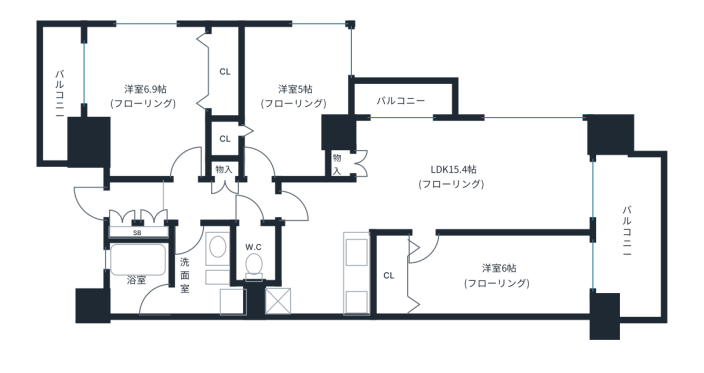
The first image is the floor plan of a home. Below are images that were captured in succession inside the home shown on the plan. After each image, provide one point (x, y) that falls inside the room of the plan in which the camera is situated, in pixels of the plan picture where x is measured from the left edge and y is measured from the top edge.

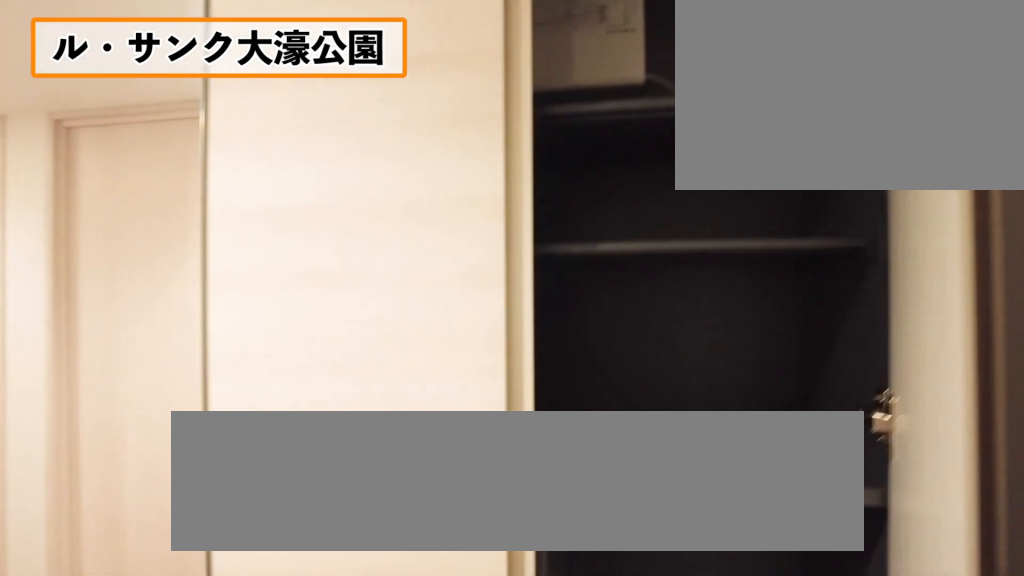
(128, 204)
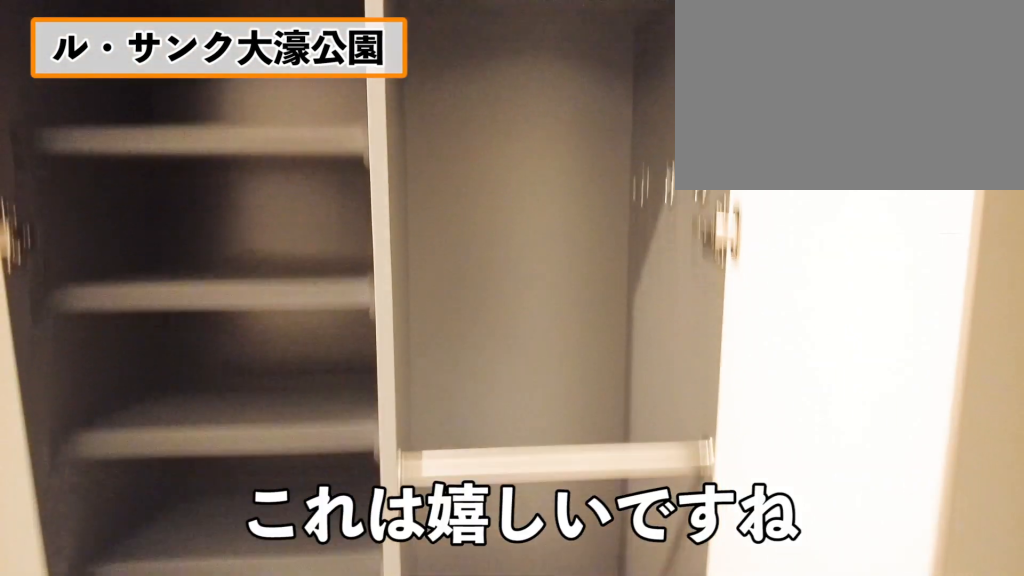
(128, 204)
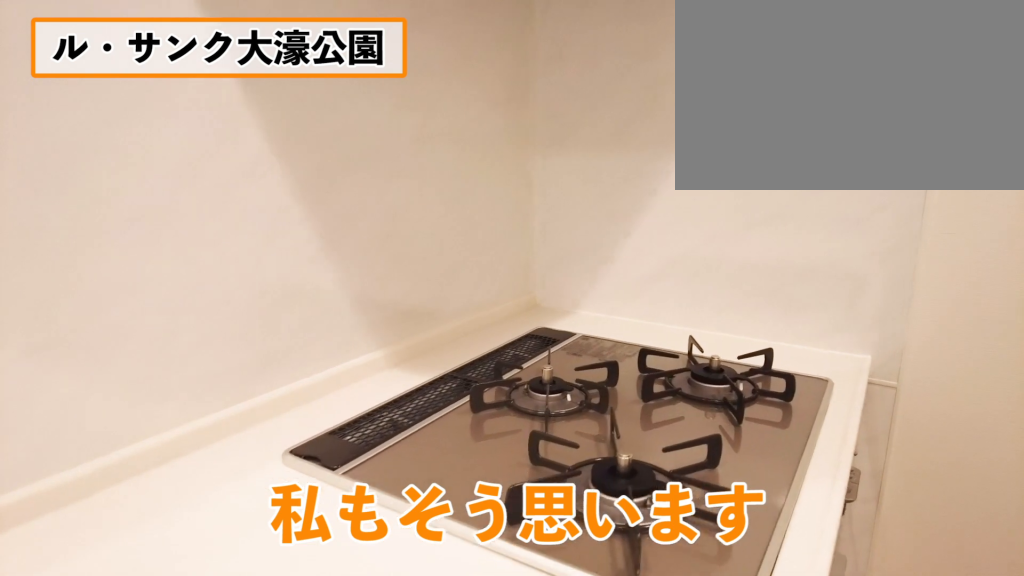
(320, 280)
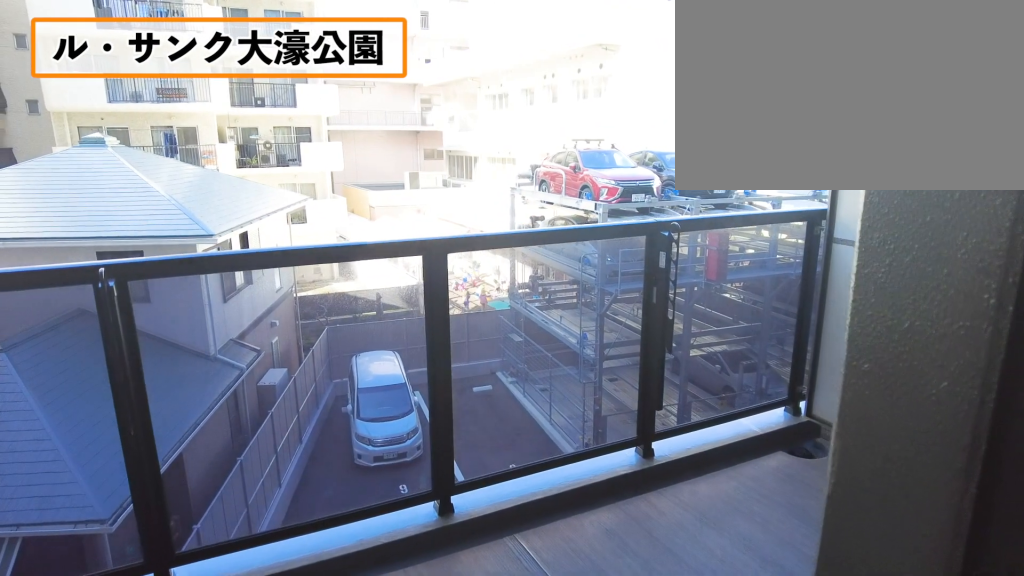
(407, 98)
